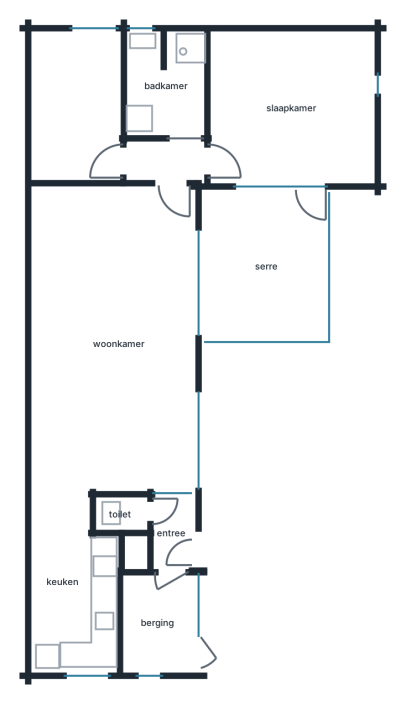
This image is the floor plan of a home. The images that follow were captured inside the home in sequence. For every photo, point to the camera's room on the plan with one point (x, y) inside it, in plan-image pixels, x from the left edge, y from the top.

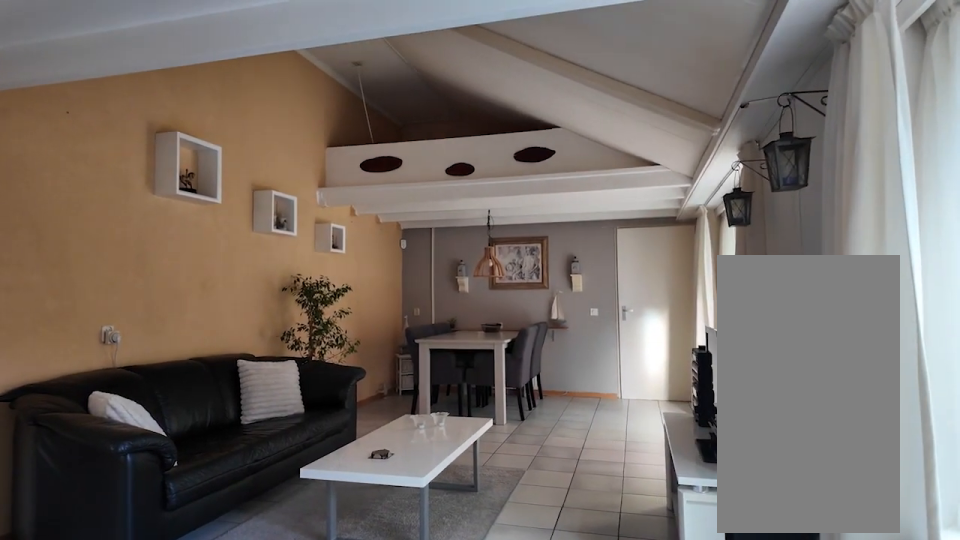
(113, 338)
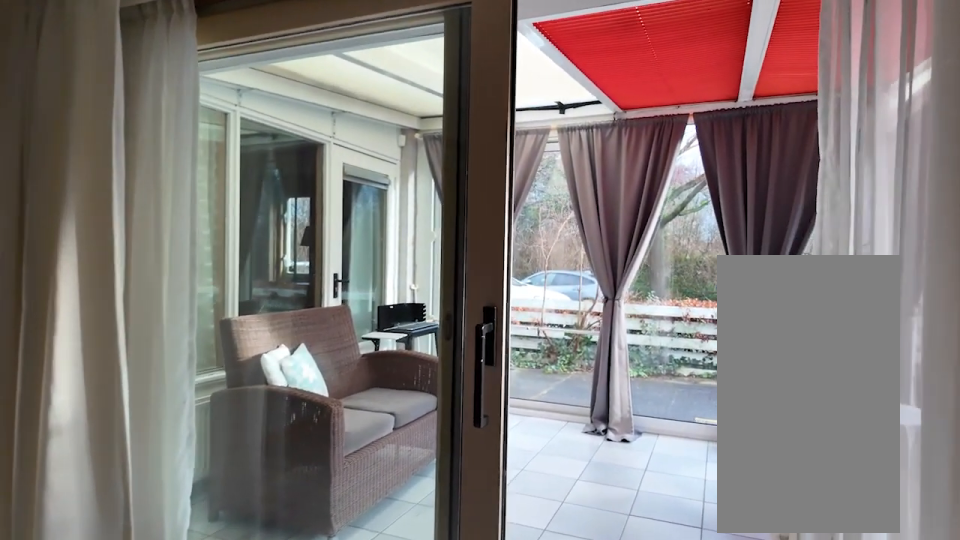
(113, 338)
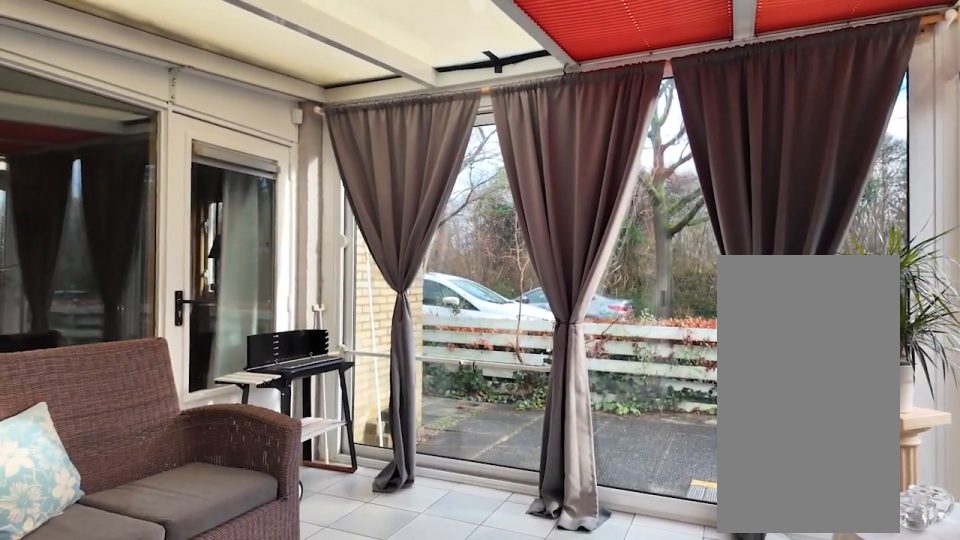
(266, 265)
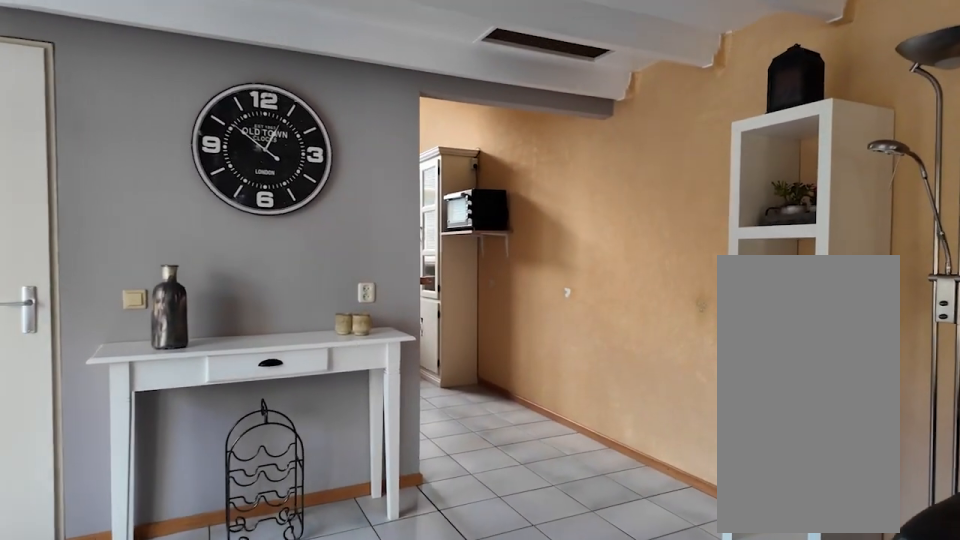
(113, 339)
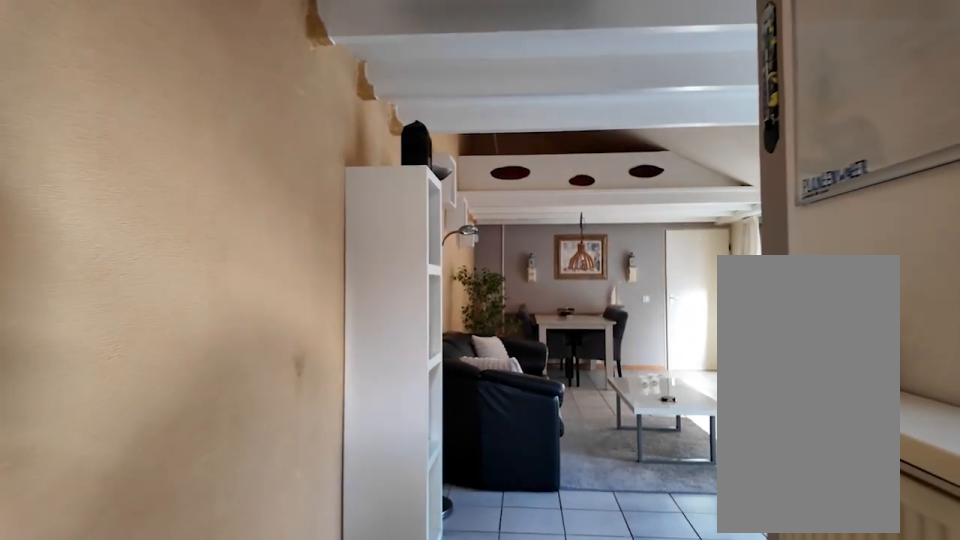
(62, 568)
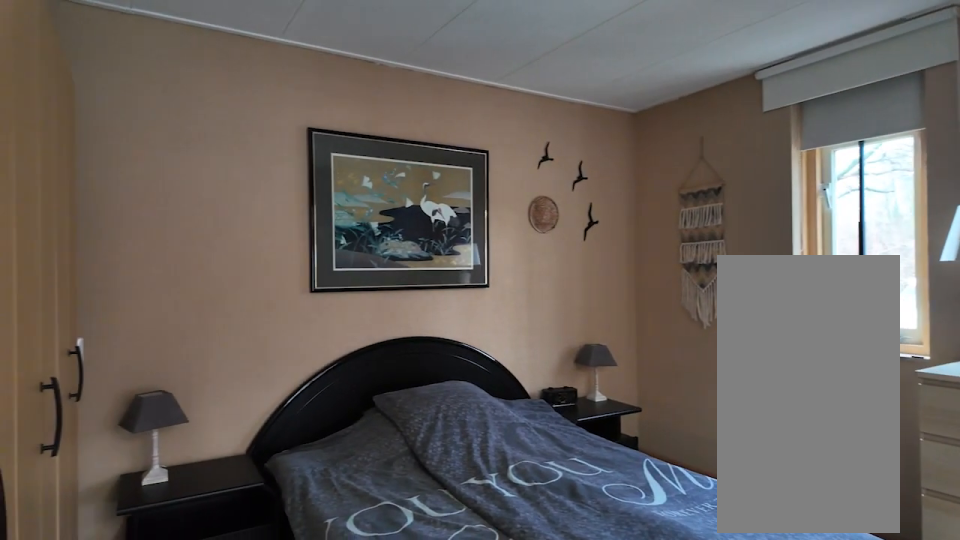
(290, 107)
